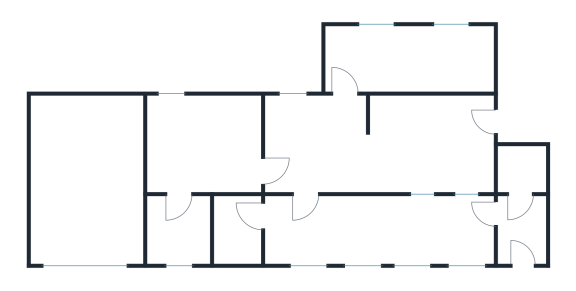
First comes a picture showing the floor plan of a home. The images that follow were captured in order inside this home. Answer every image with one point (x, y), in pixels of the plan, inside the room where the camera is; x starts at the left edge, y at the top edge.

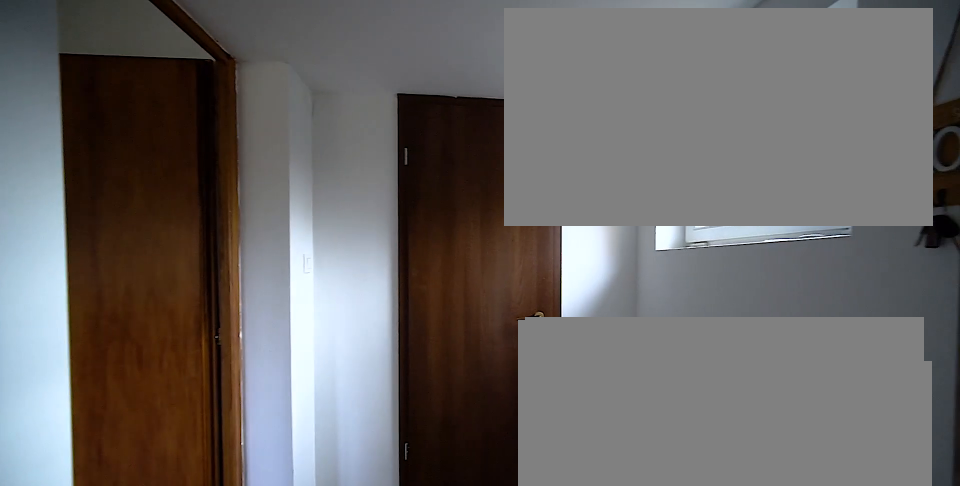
(521, 233)
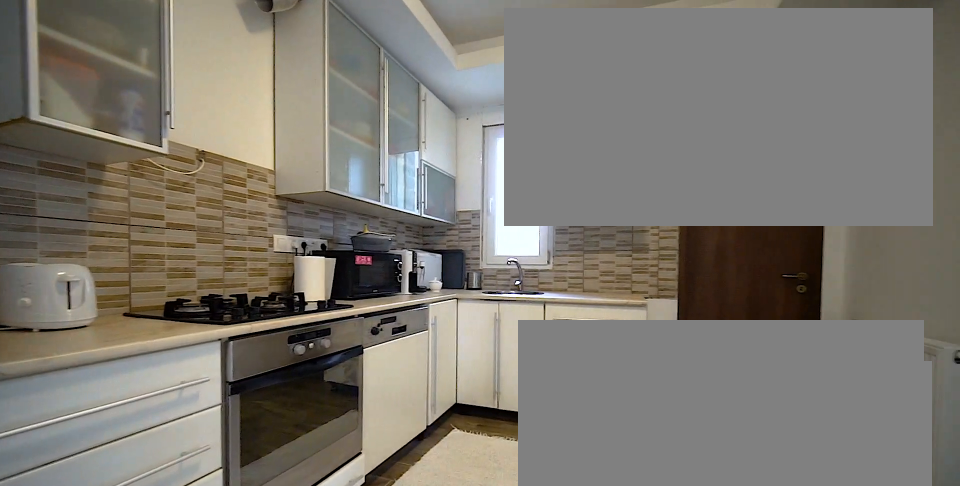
(375, 159)
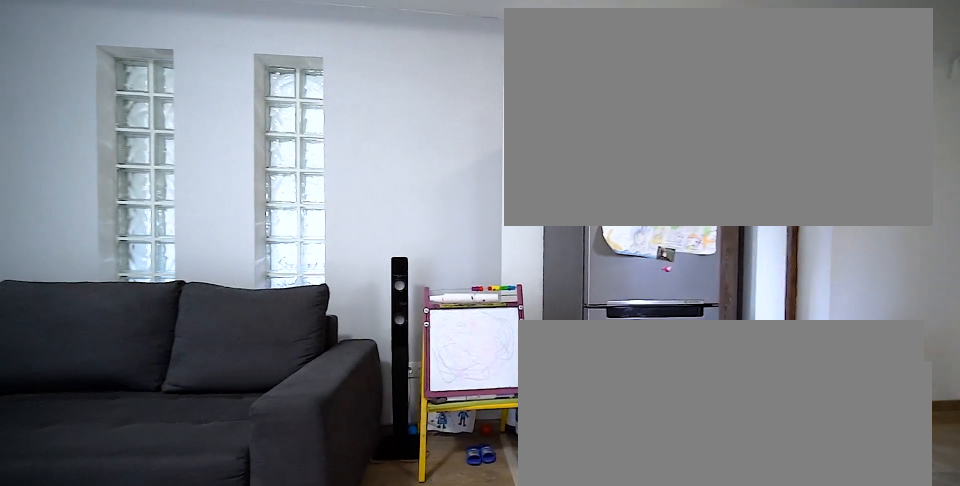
(374, 159)
